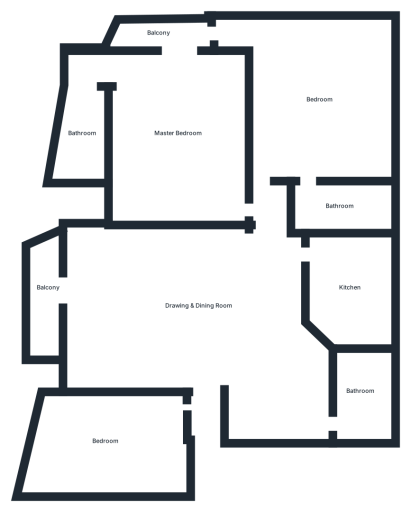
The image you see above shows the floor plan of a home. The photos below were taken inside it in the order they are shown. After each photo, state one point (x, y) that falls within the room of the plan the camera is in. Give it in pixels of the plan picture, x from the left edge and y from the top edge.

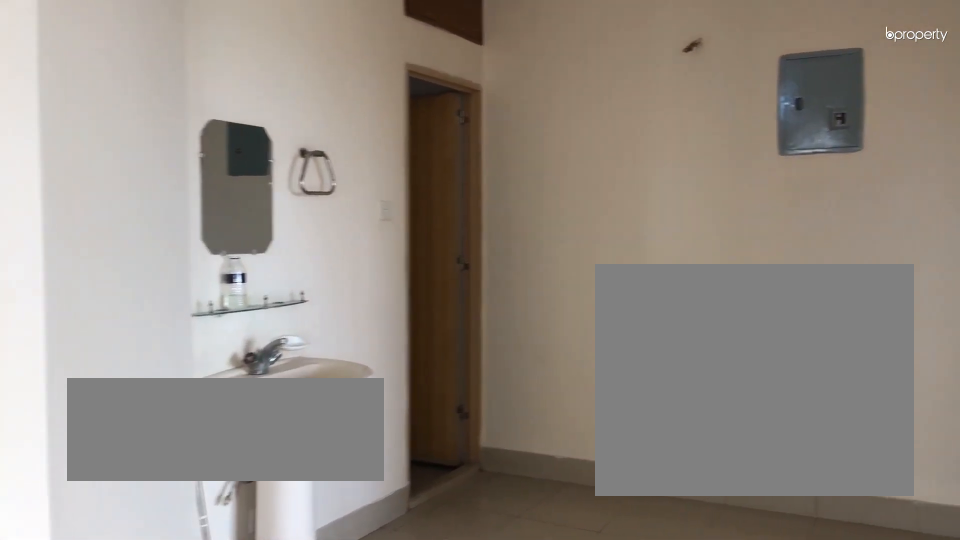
(197, 304)
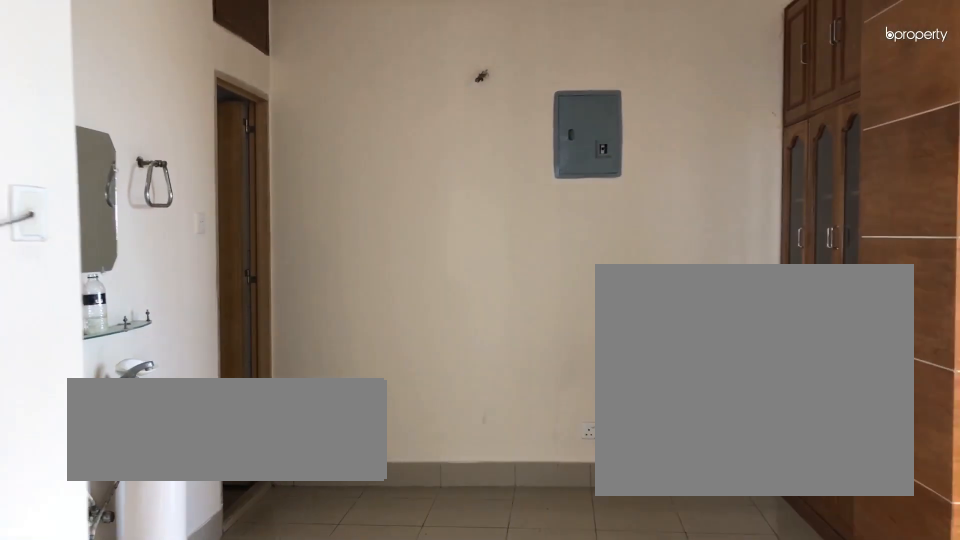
(197, 304)
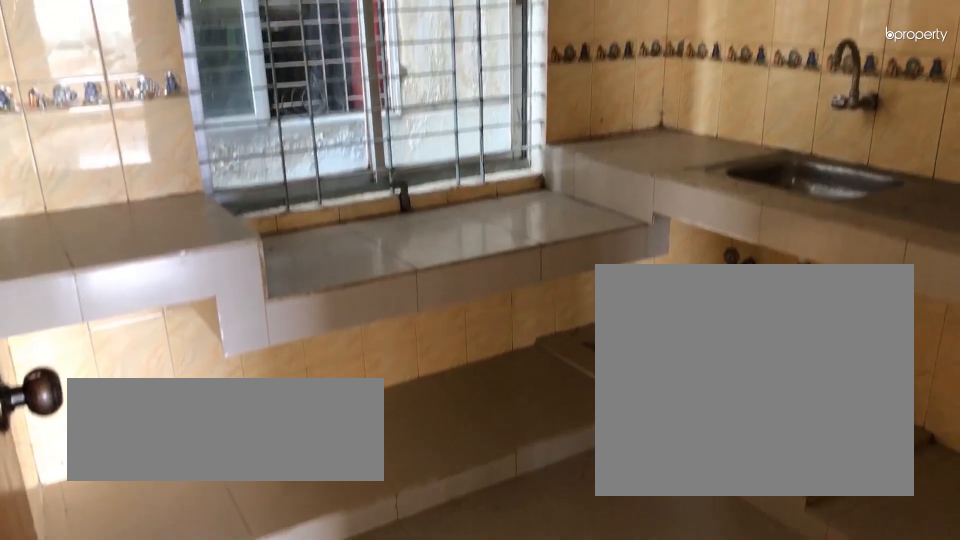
(349, 287)
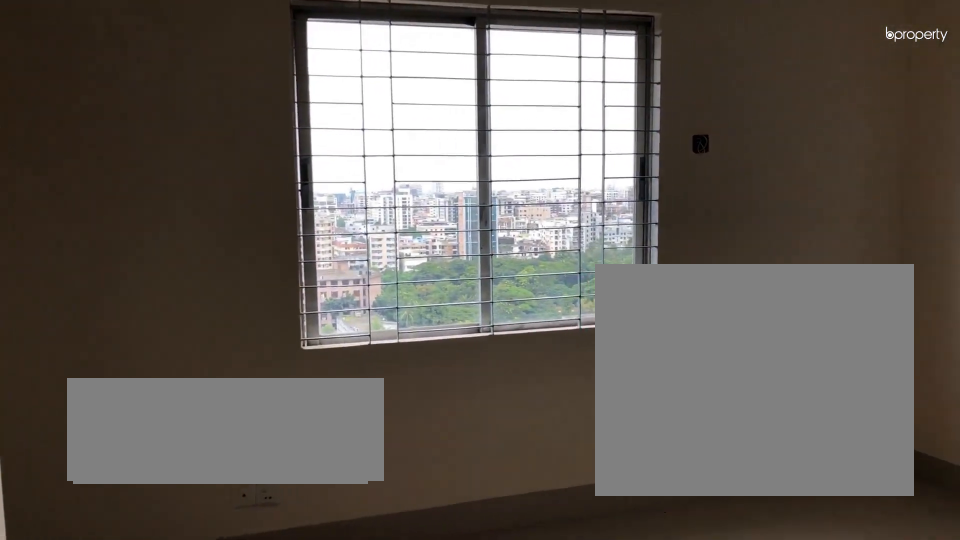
(319, 99)
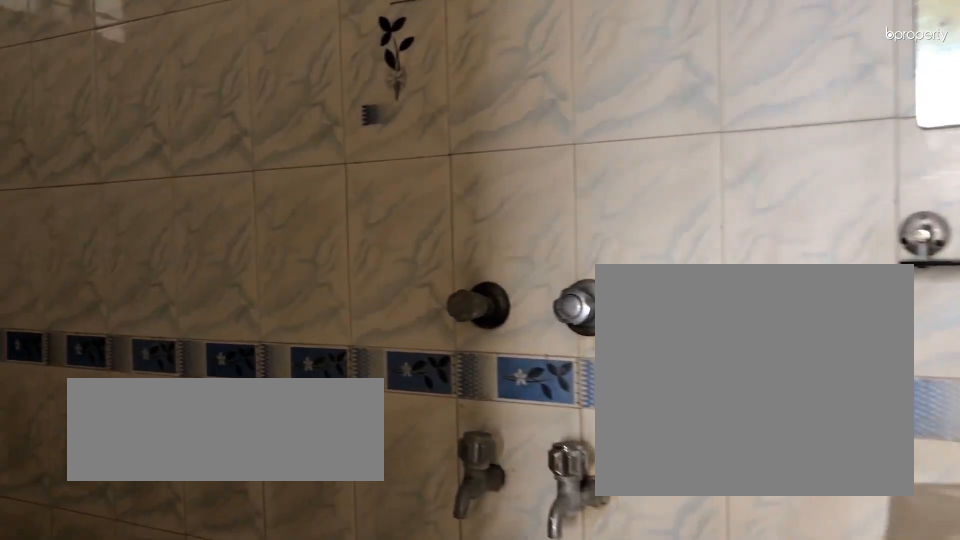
(339, 206)
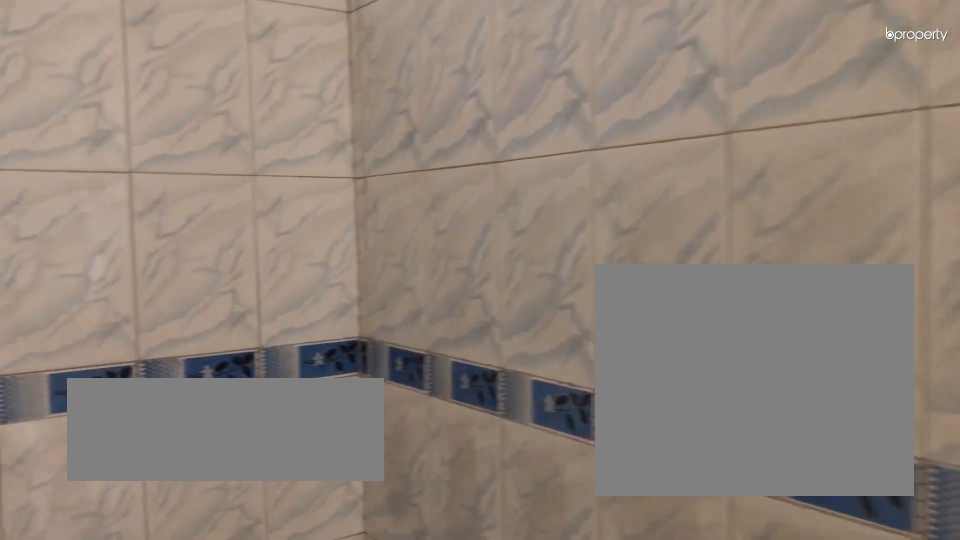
(339, 206)
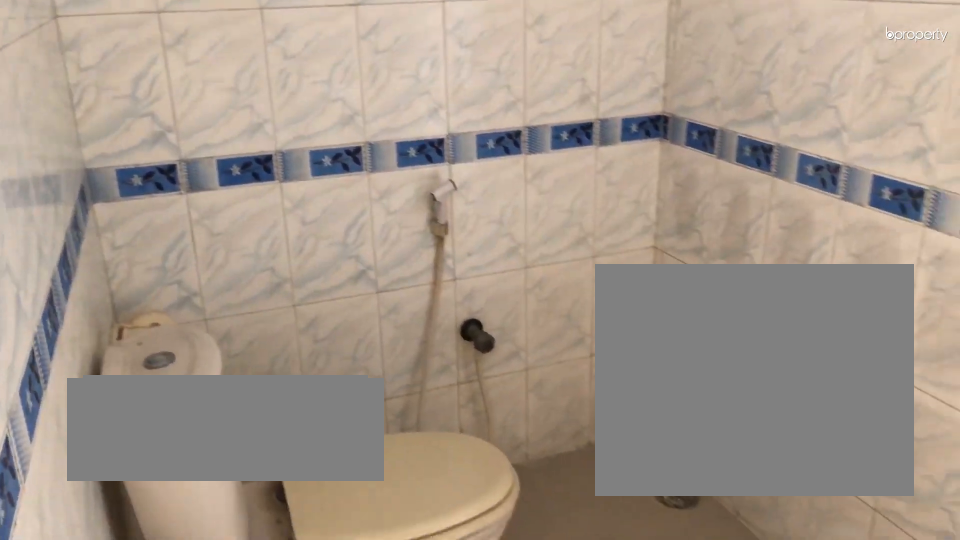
(339, 206)
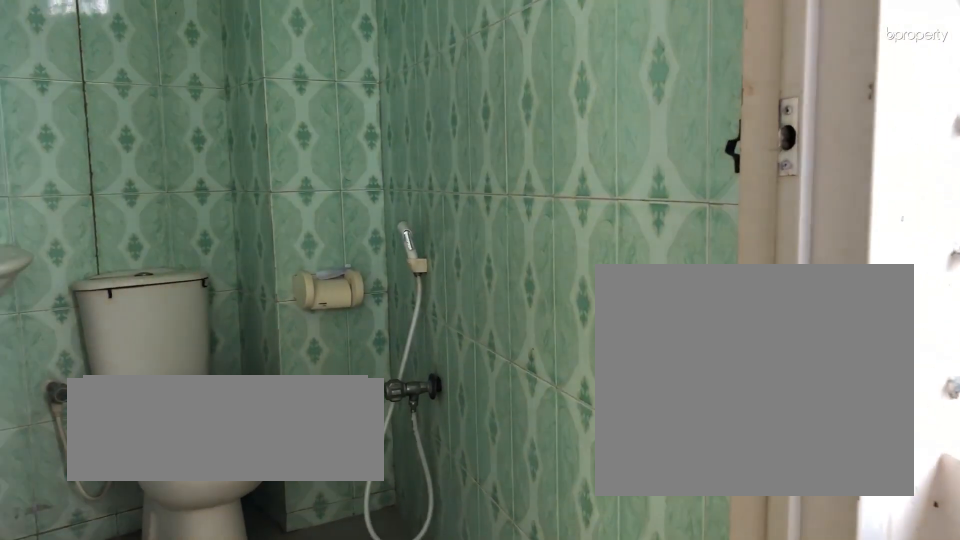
(81, 132)
